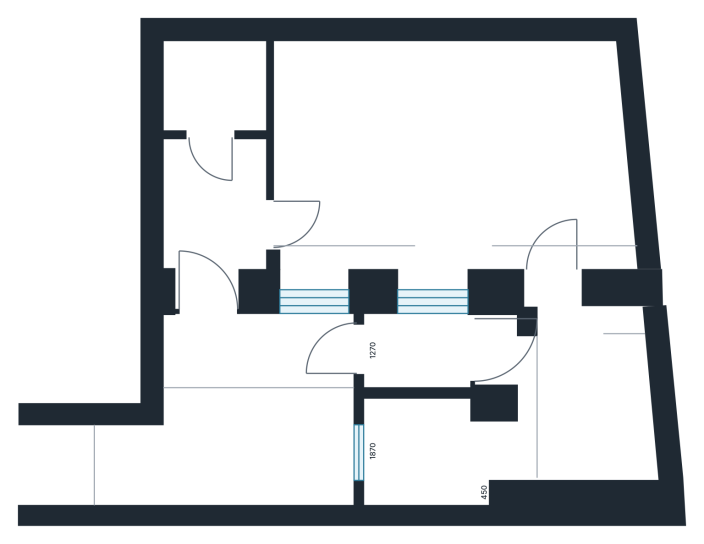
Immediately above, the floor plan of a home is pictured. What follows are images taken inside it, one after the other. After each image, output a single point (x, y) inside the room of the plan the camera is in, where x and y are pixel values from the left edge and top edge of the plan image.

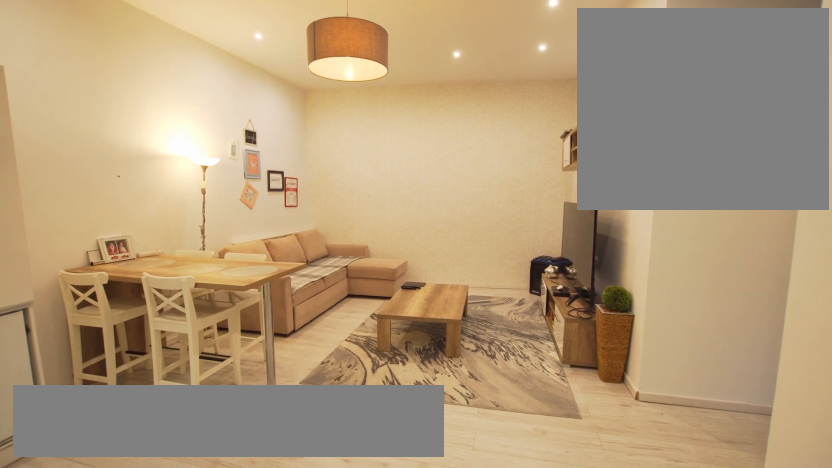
(453, 157)
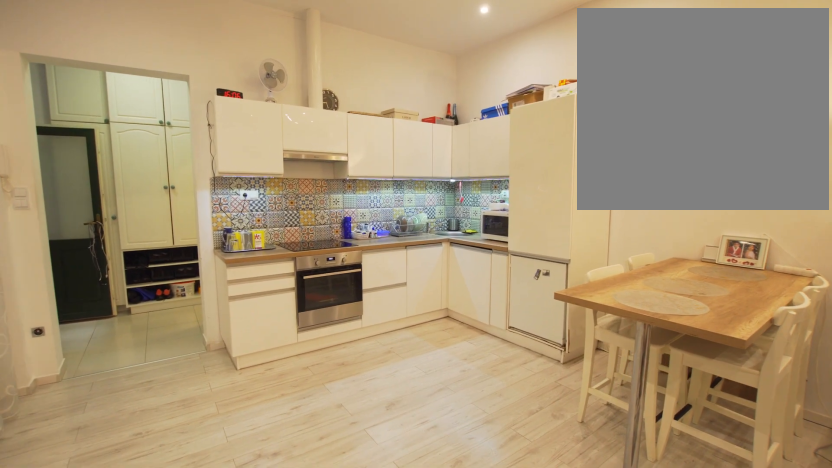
(454, 156)
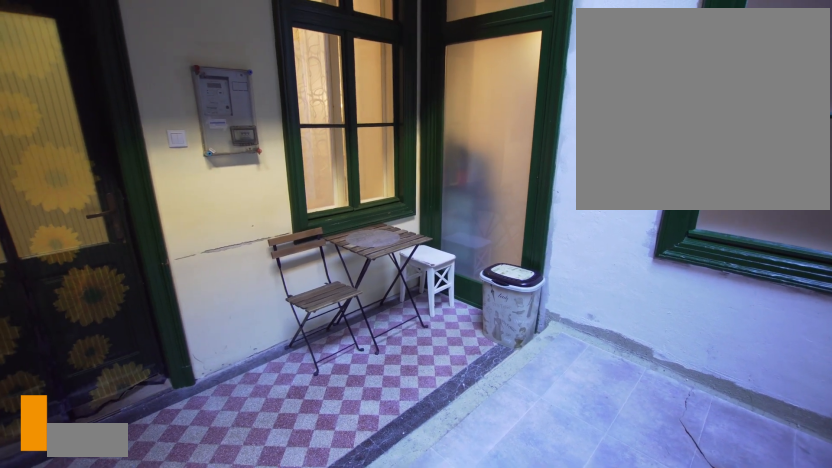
(245, 419)
